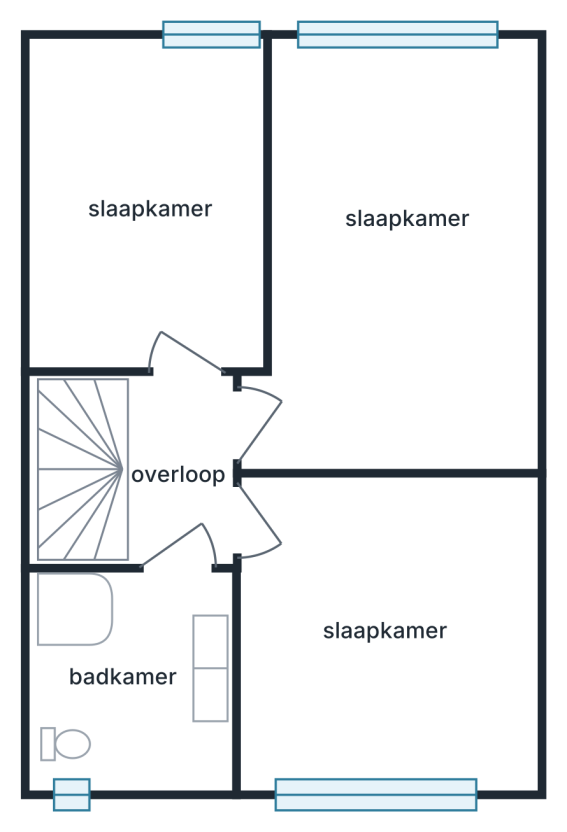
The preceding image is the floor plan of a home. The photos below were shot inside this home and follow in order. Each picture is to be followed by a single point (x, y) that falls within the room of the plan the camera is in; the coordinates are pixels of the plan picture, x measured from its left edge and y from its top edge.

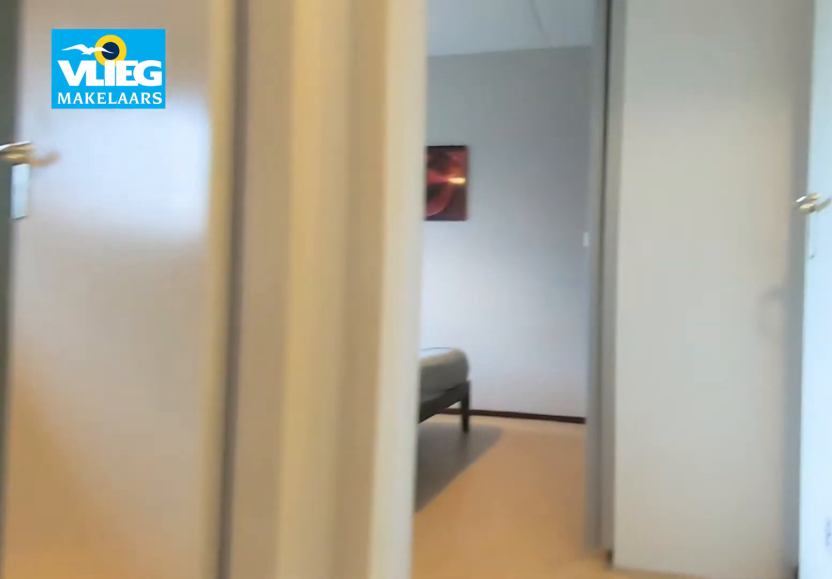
(178, 478)
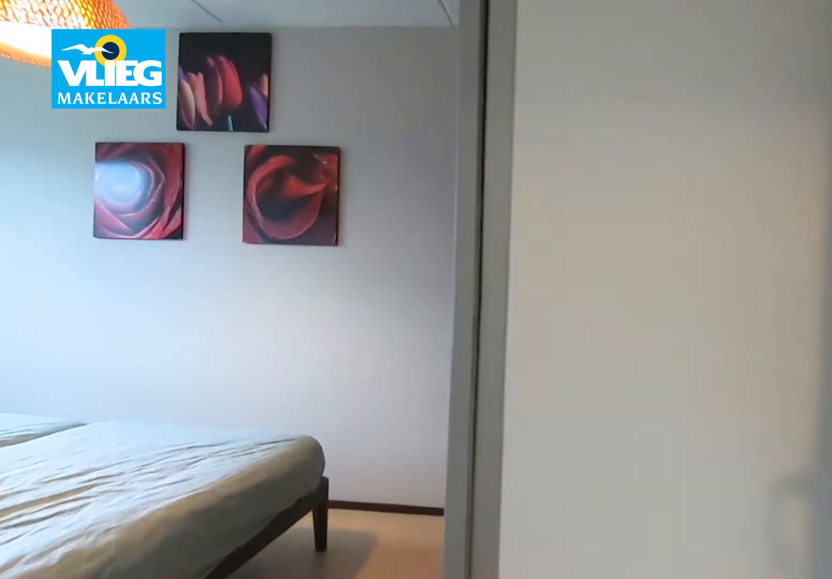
(394, 191)
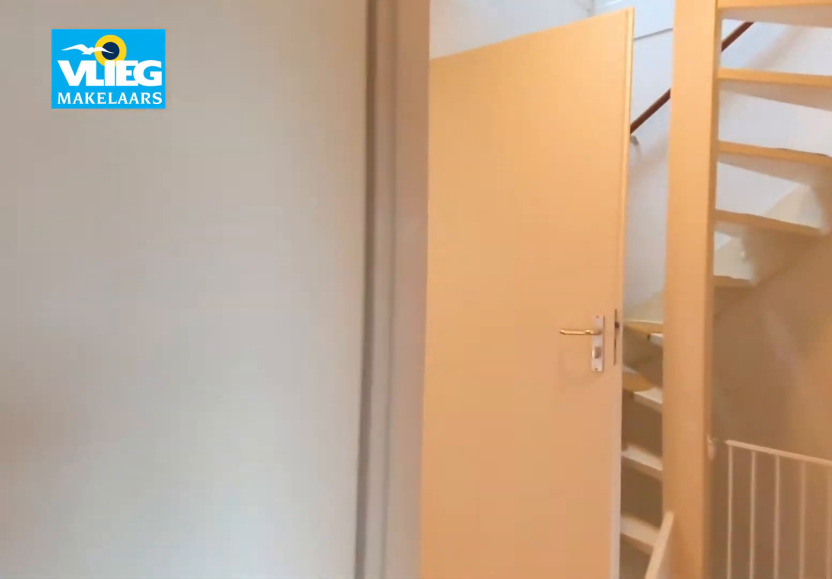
(394, 191)
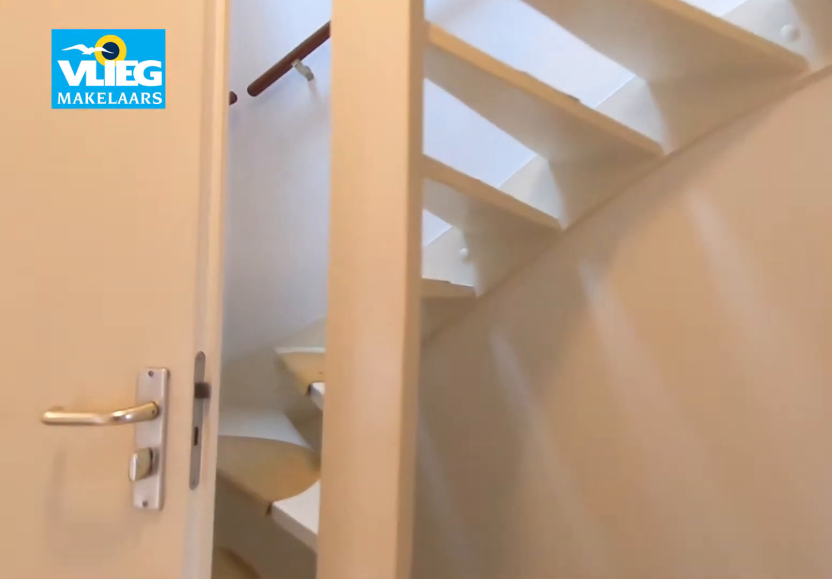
(177, 478)
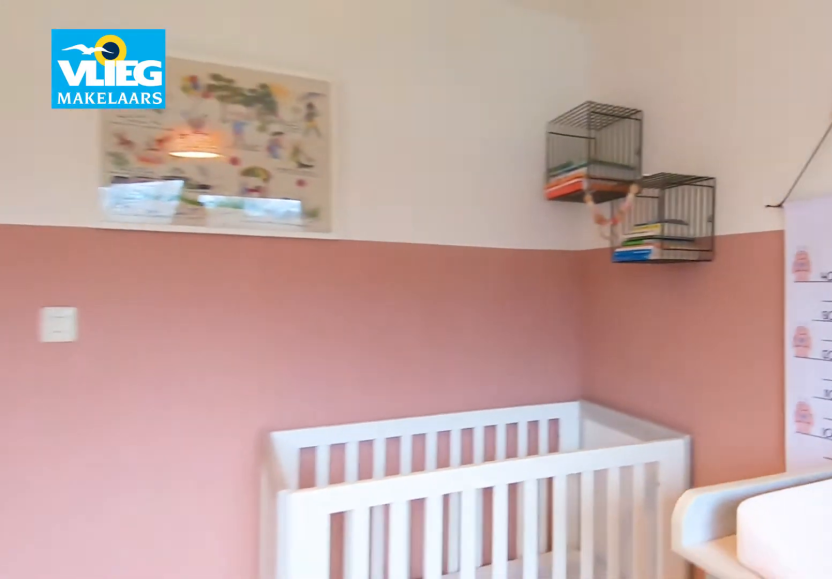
(384, 629)
